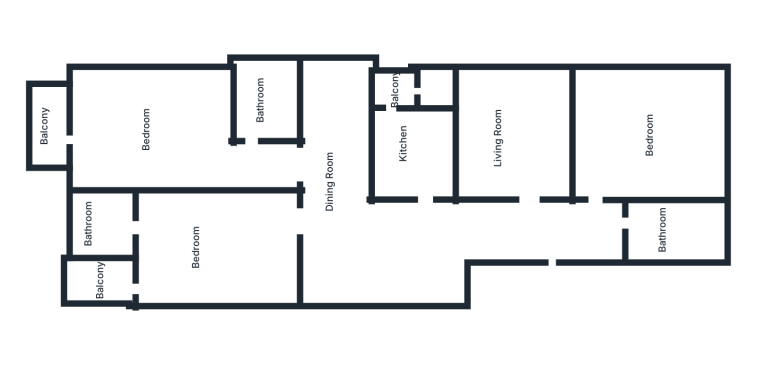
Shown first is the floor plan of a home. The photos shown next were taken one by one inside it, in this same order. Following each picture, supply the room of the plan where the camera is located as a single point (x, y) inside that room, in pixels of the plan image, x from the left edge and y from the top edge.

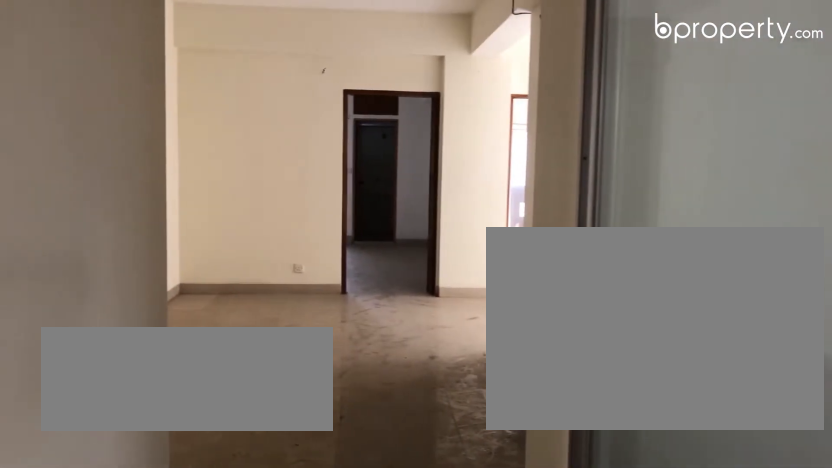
(522, 136)
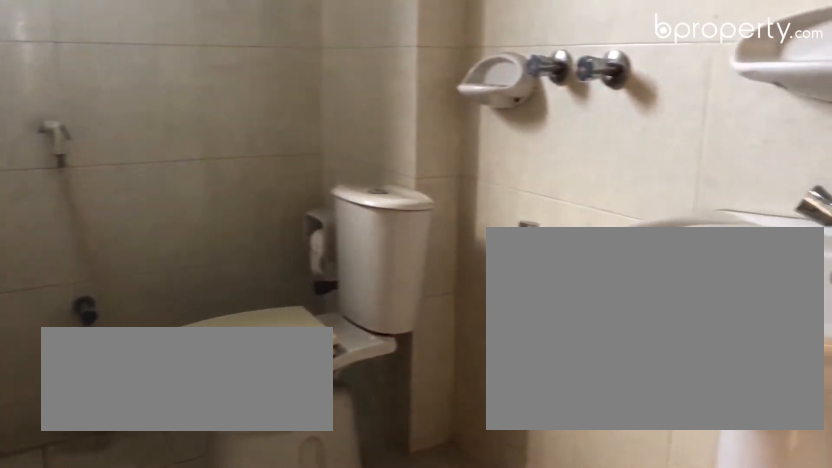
(680, 232)
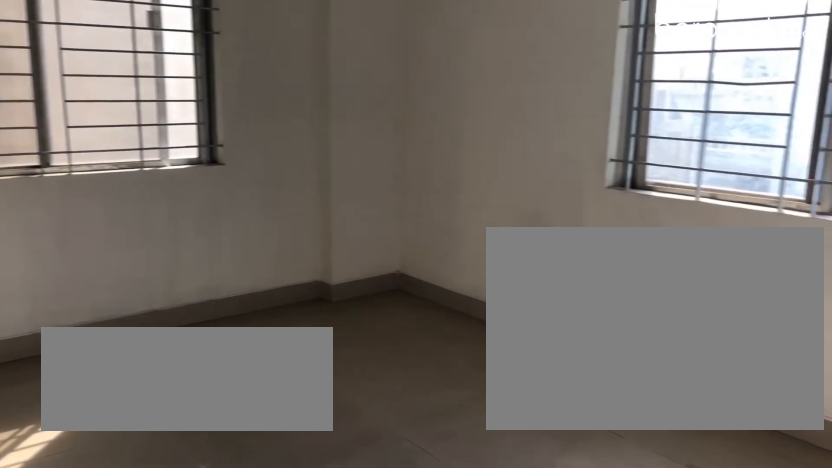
(638, 125)
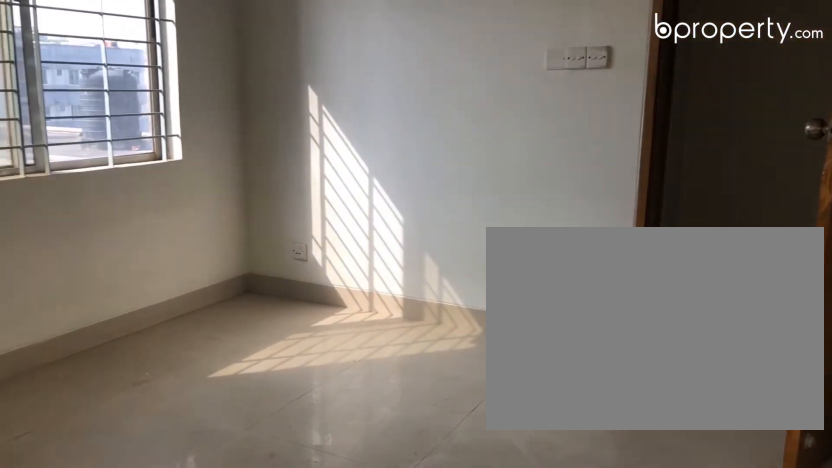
(638, 125)
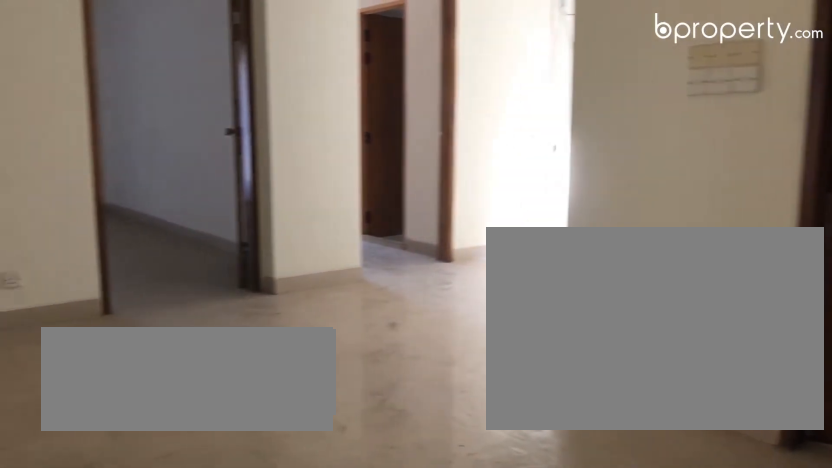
(354, 257)
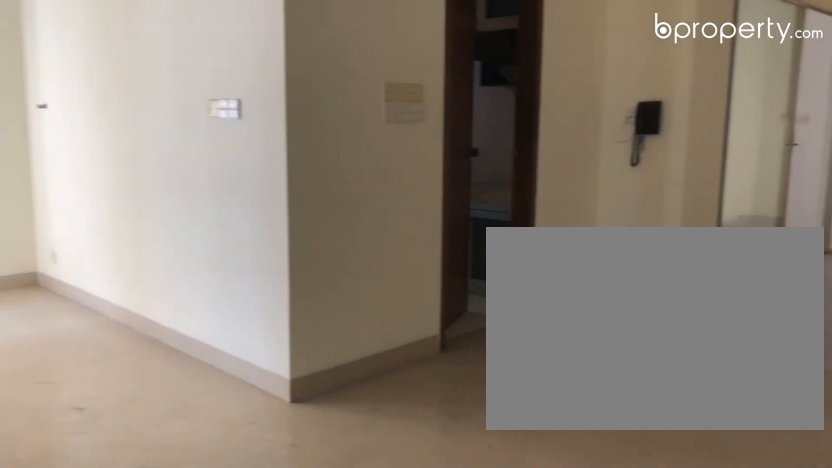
(354, 257)
